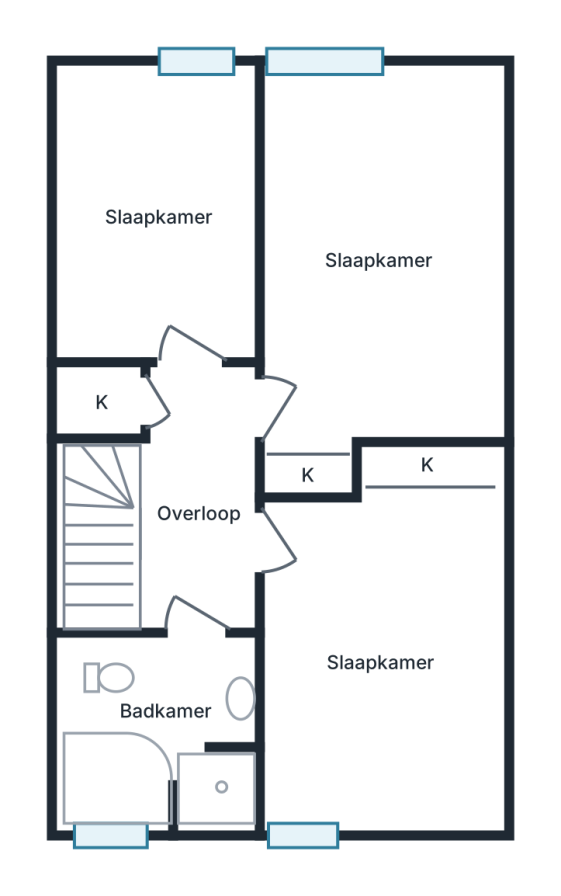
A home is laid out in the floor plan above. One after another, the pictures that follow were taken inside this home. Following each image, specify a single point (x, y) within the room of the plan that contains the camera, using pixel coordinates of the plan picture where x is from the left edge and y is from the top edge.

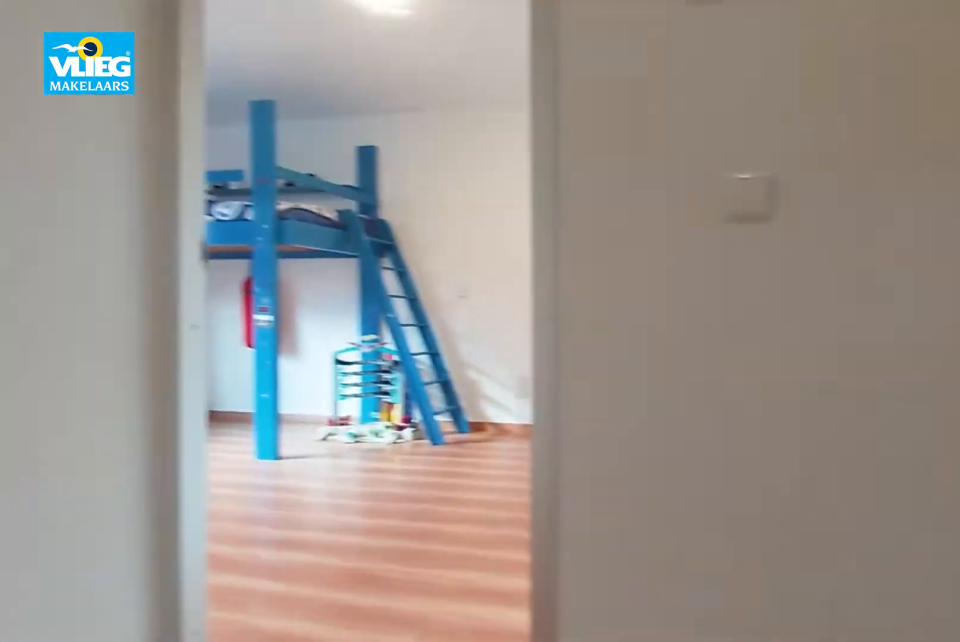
(197, 498)
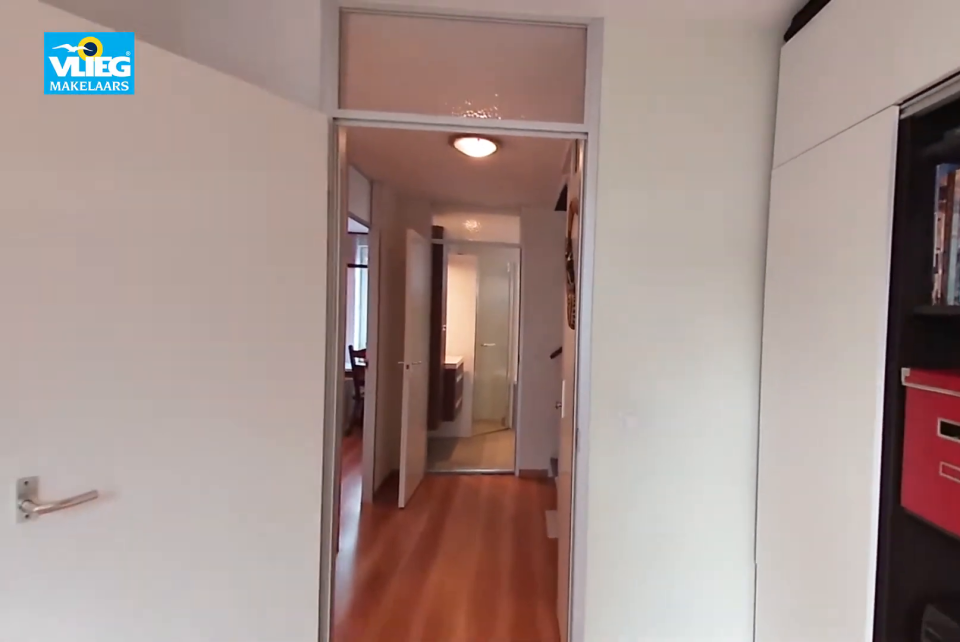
(143, 219)
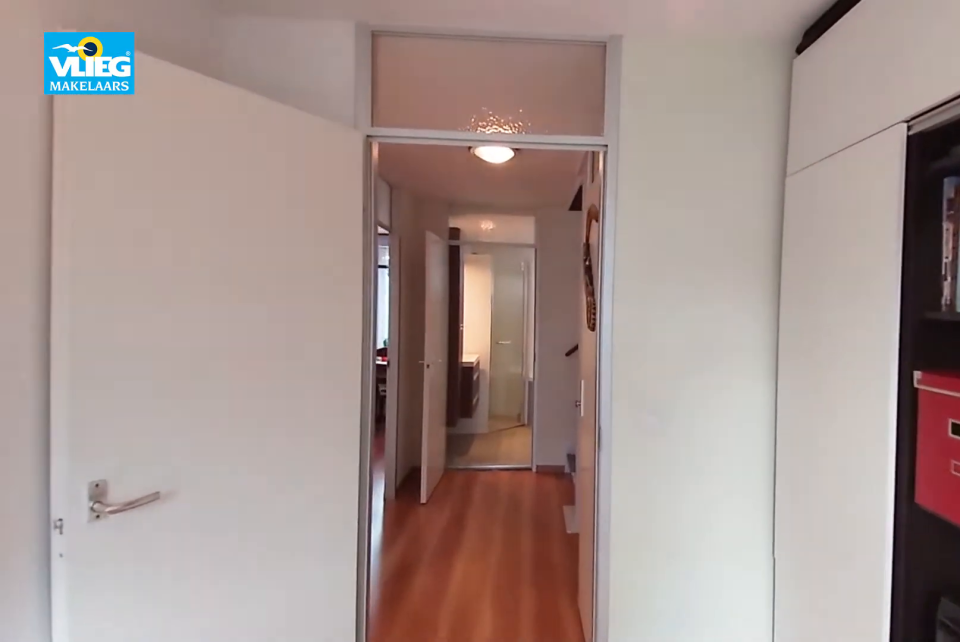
(143, 219)
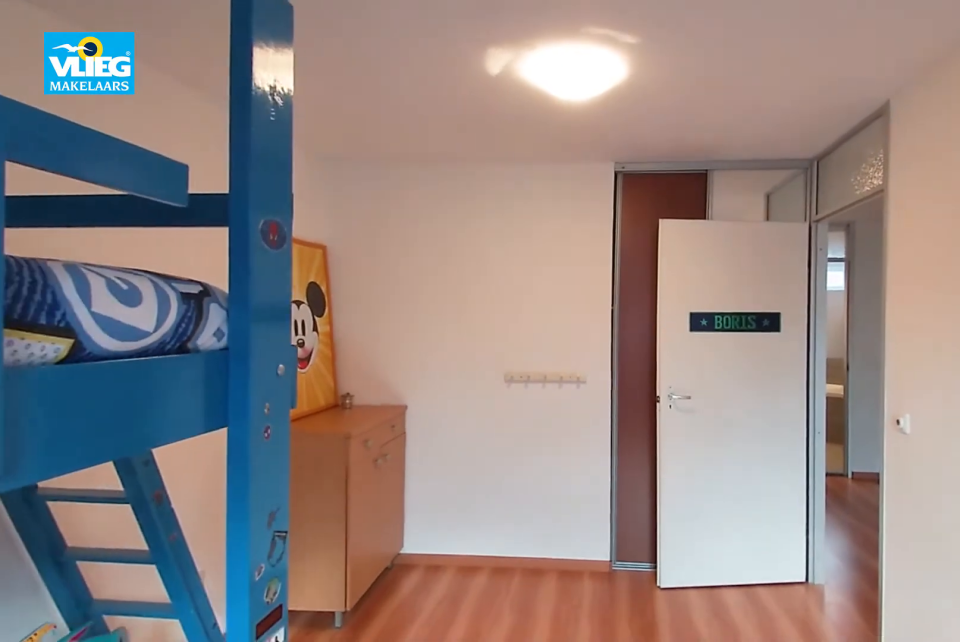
(413, 105)
